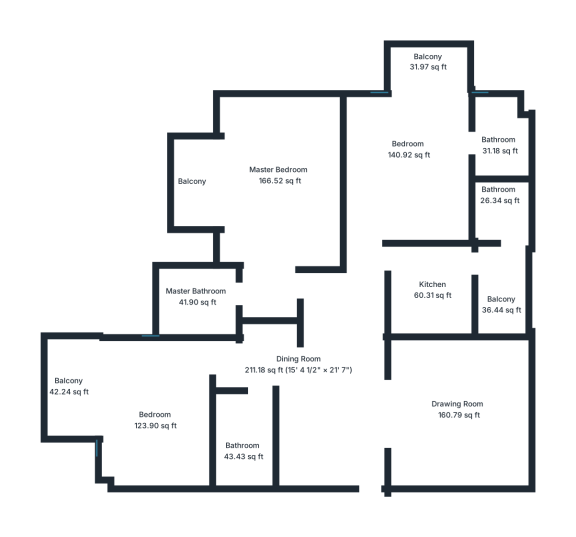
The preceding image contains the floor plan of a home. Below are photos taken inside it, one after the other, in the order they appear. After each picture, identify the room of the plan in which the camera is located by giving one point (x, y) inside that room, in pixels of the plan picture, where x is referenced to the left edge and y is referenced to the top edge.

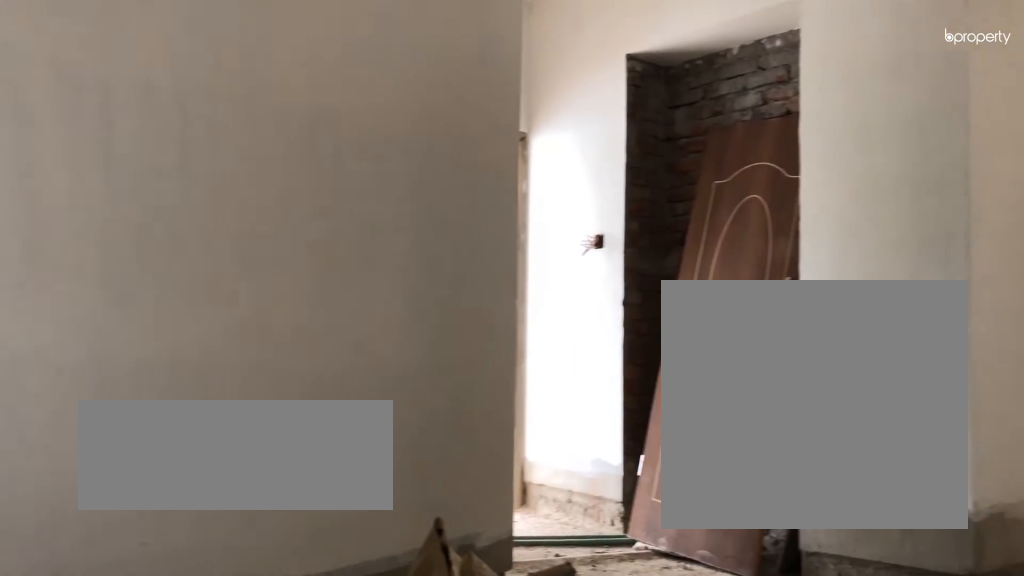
(326, 429)
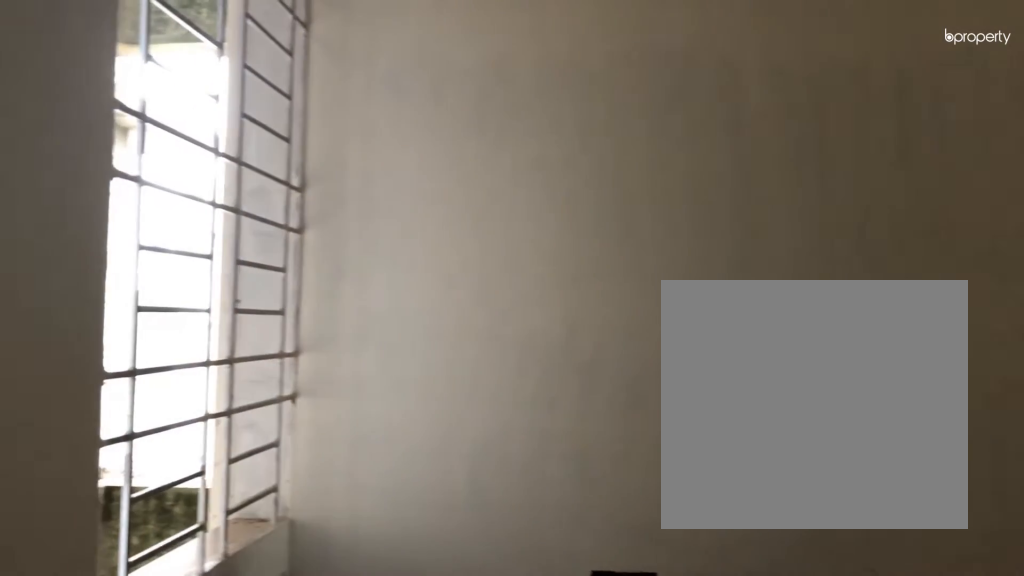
(326, 429)
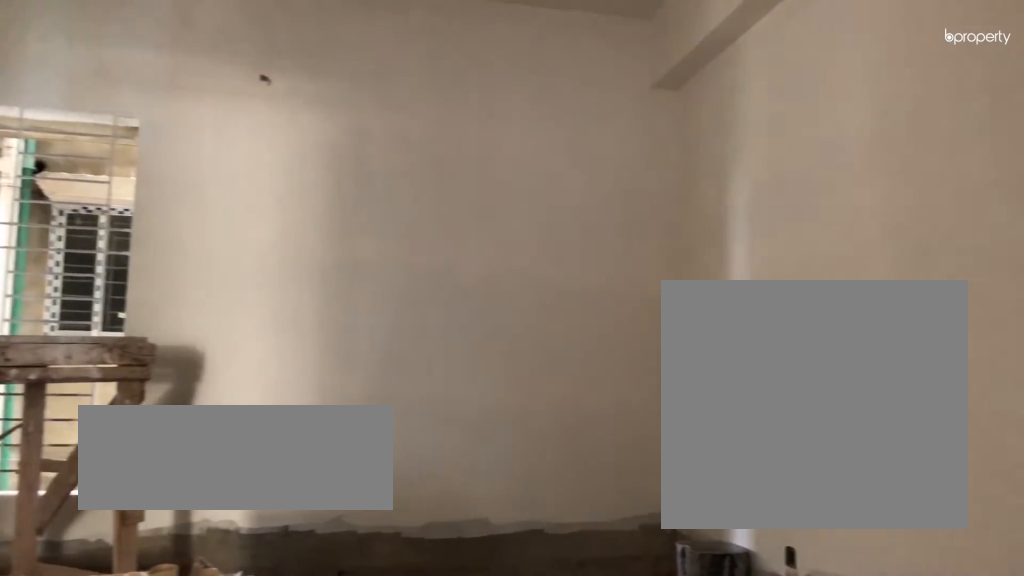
(460, 413)
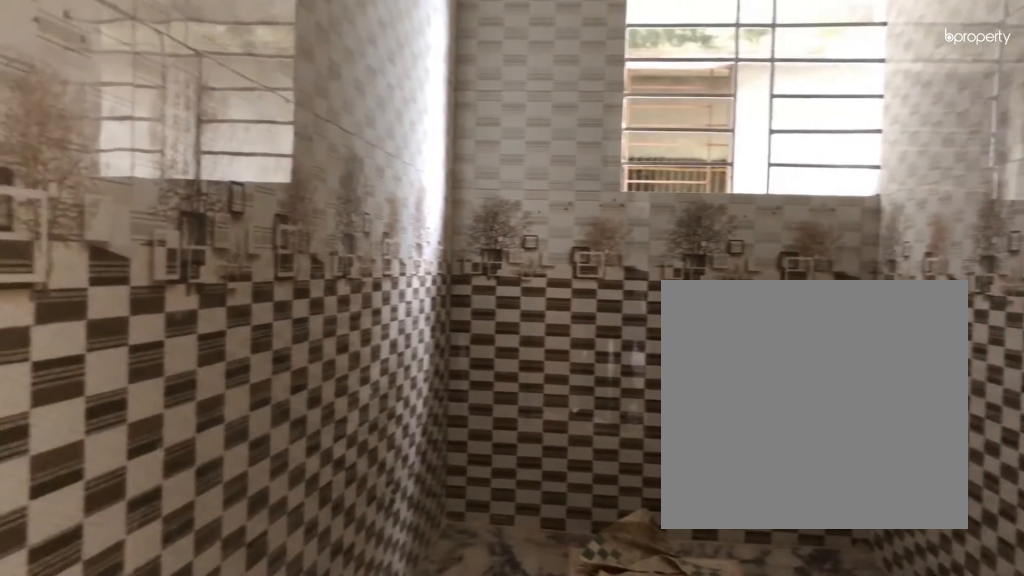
(242, 451)
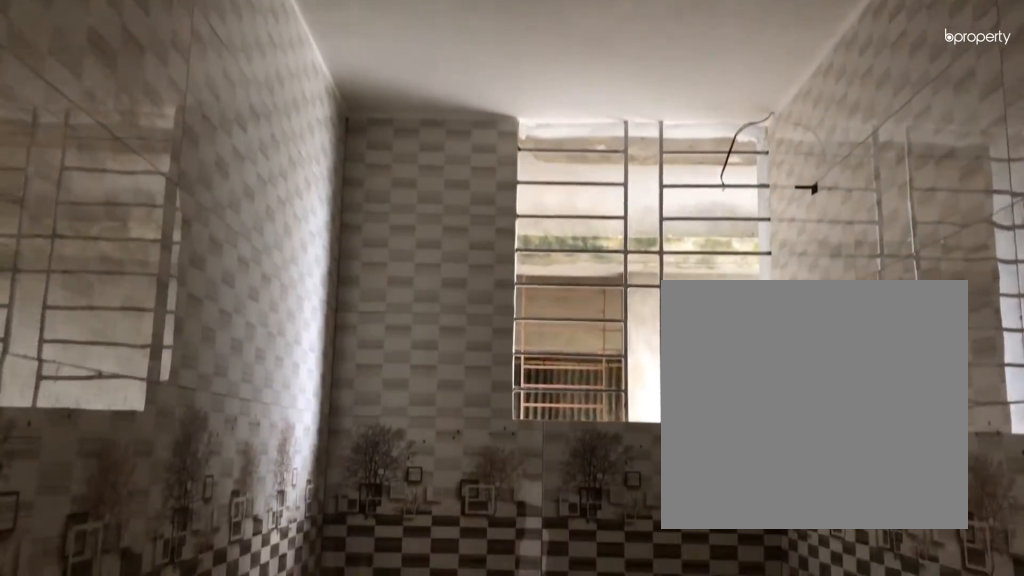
(242, 451)
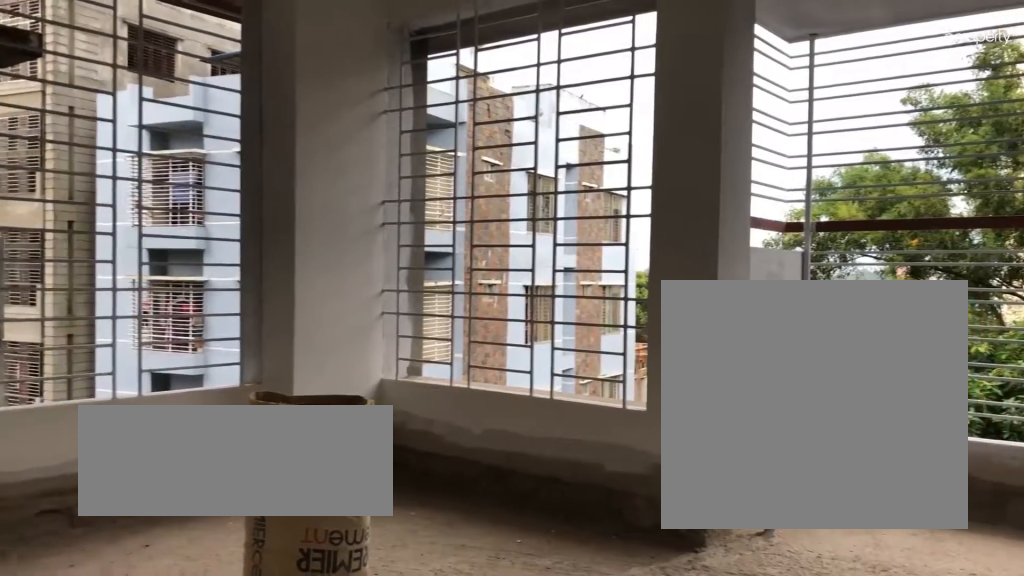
(156, 419)
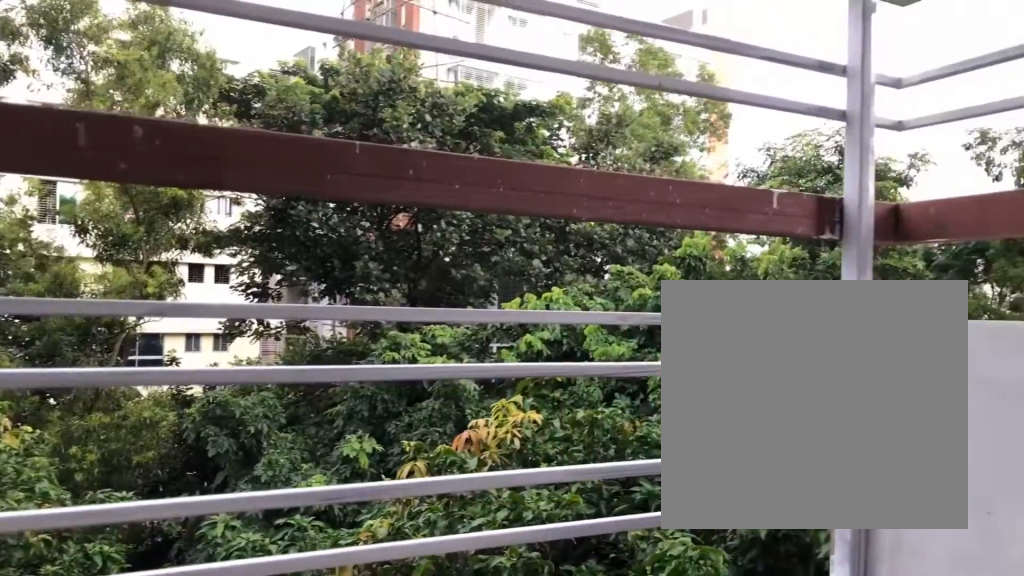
(70, 383)
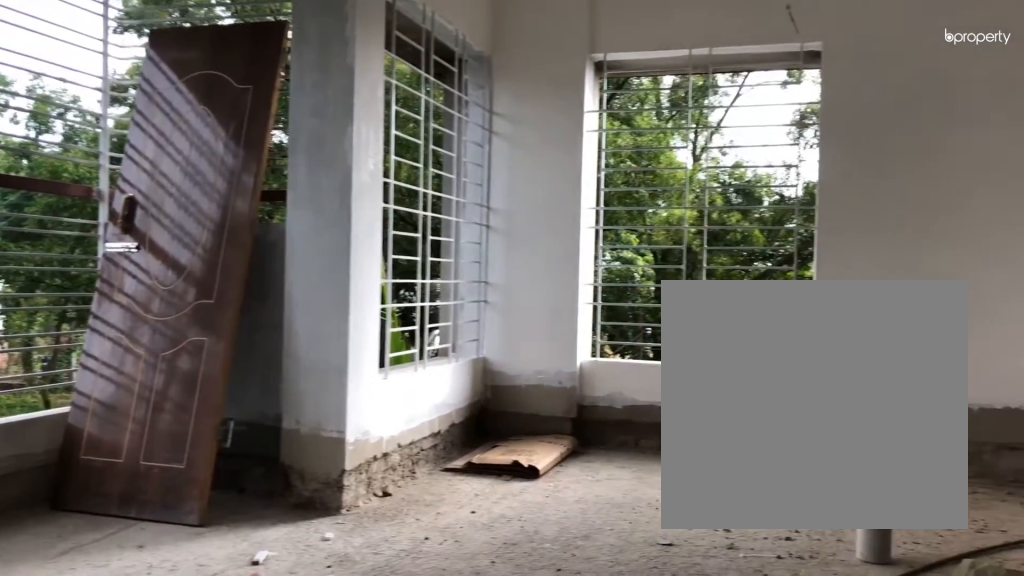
(281, 176)
